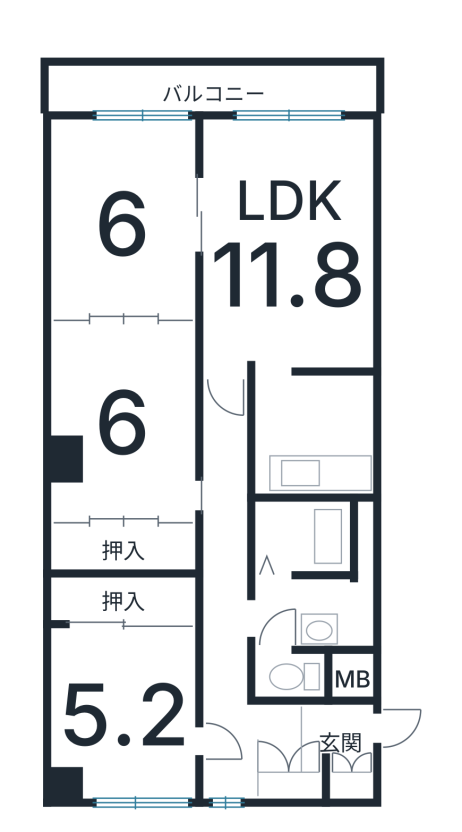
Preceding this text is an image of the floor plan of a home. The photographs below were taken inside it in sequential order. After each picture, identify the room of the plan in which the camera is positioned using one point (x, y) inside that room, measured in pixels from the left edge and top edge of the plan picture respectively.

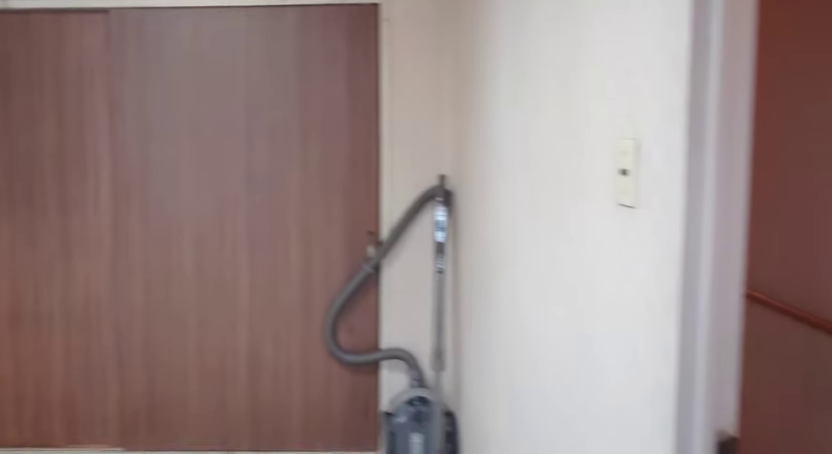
(120, 711)
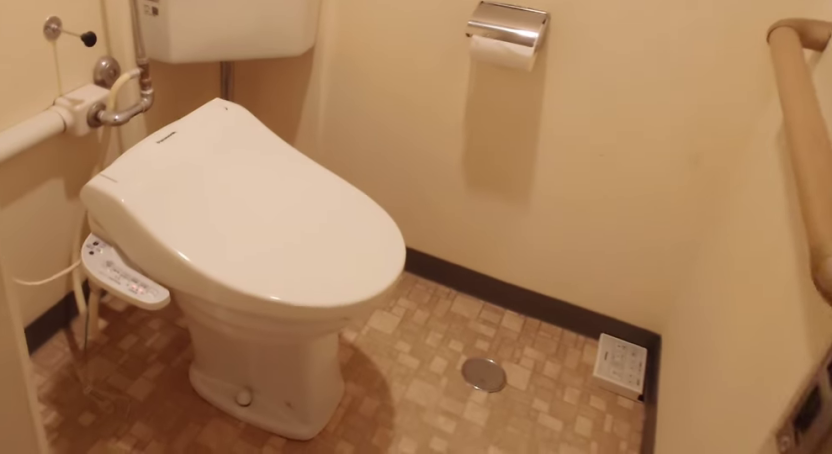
(281, 683)
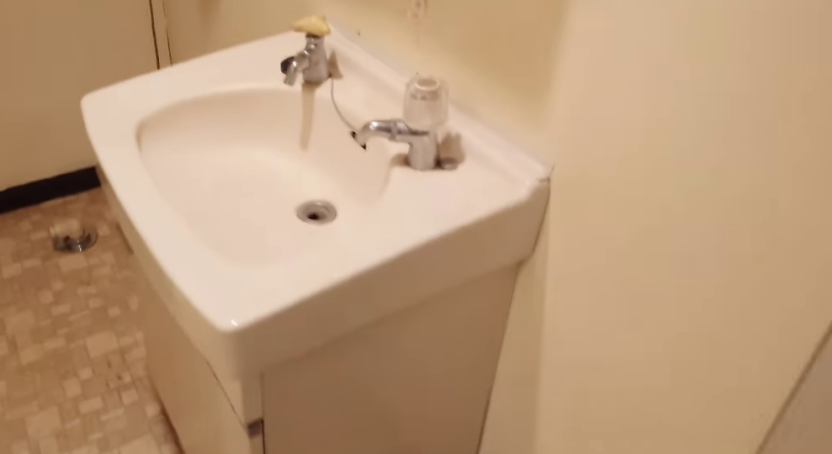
(305, 617)
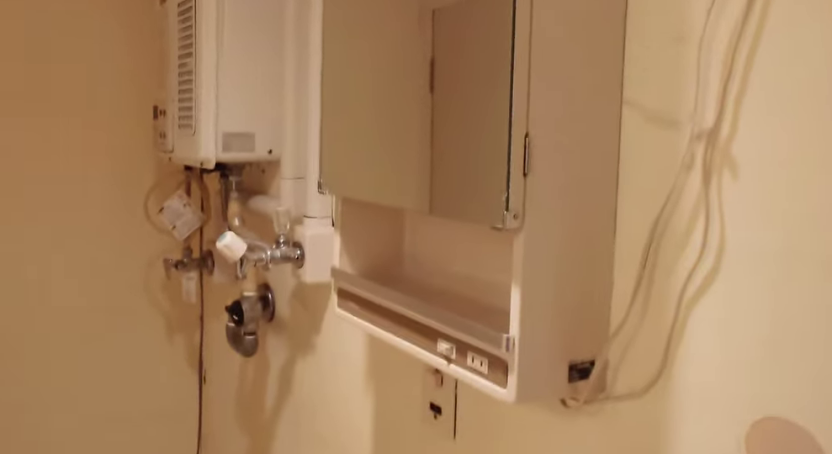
(305, 617)
